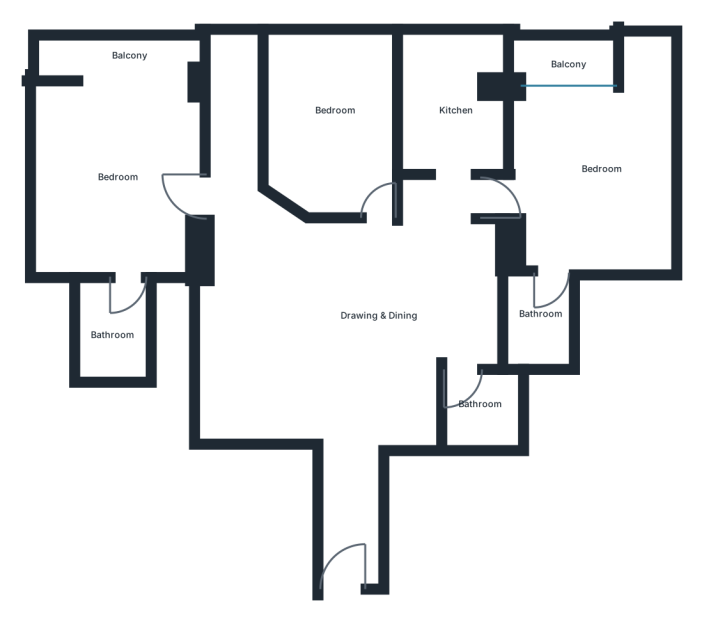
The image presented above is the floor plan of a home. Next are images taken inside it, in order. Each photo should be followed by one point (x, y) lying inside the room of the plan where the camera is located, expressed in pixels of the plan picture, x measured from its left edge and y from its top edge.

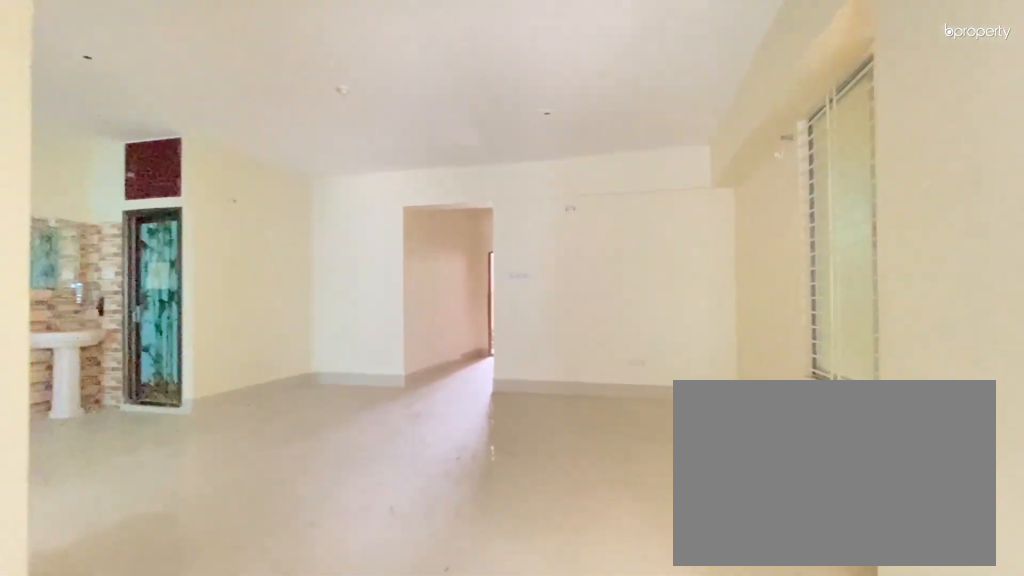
(324, 289)
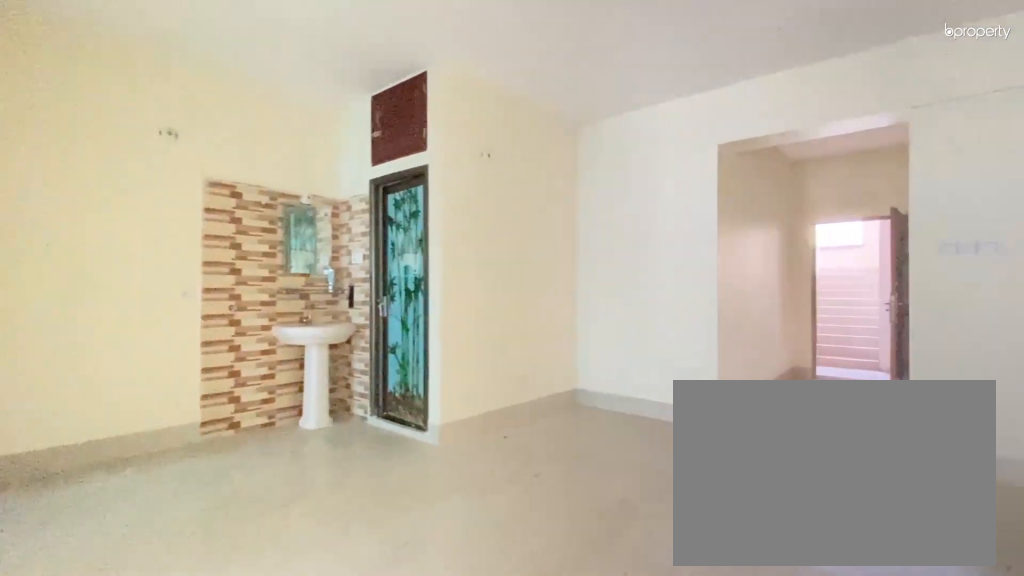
(324, 289)
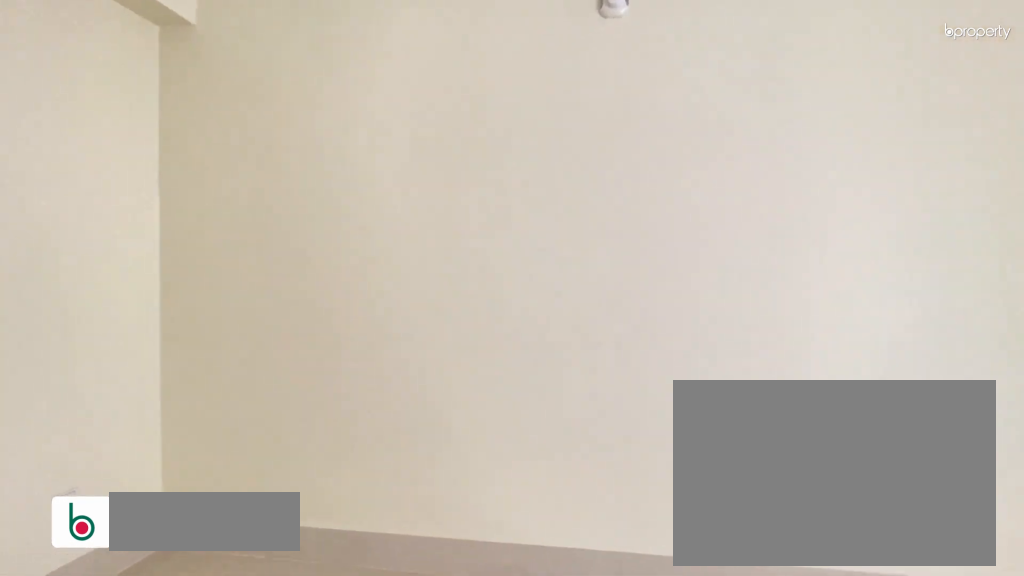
(107, 176)
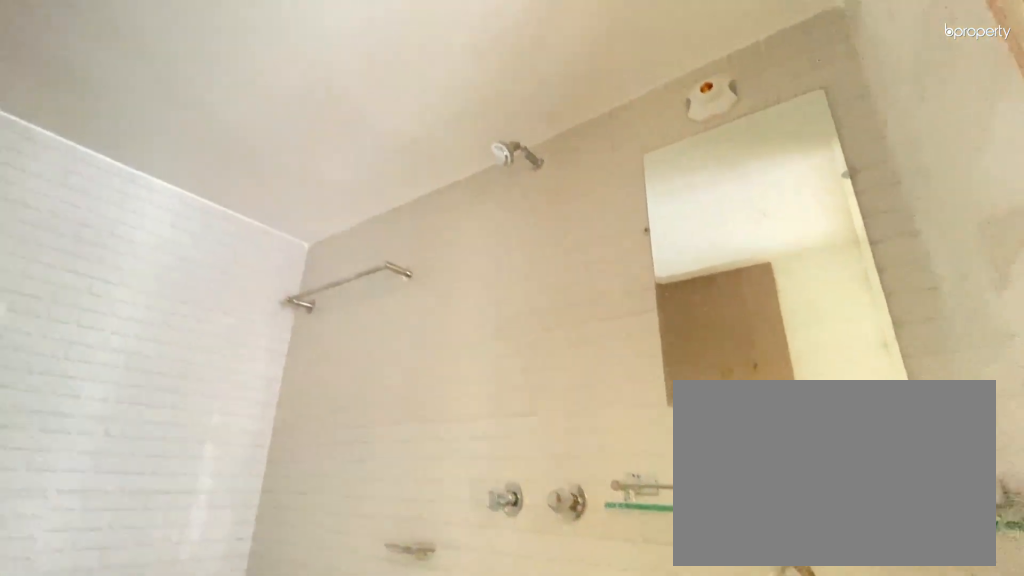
(110, 331)
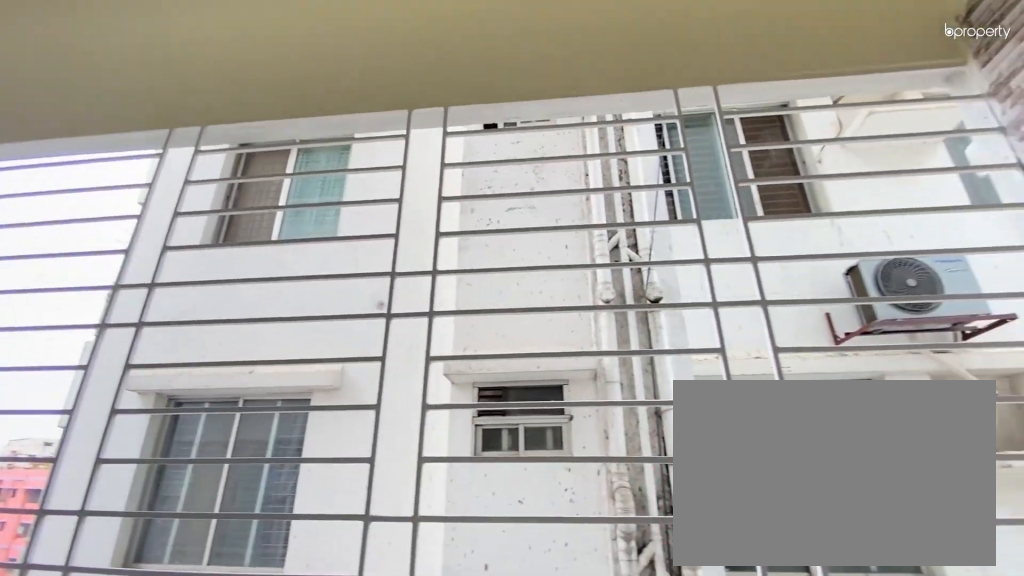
(134, 53)
